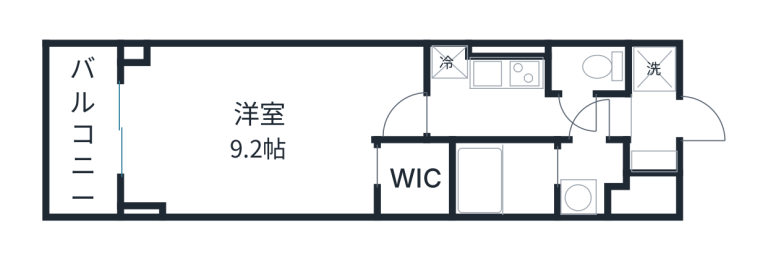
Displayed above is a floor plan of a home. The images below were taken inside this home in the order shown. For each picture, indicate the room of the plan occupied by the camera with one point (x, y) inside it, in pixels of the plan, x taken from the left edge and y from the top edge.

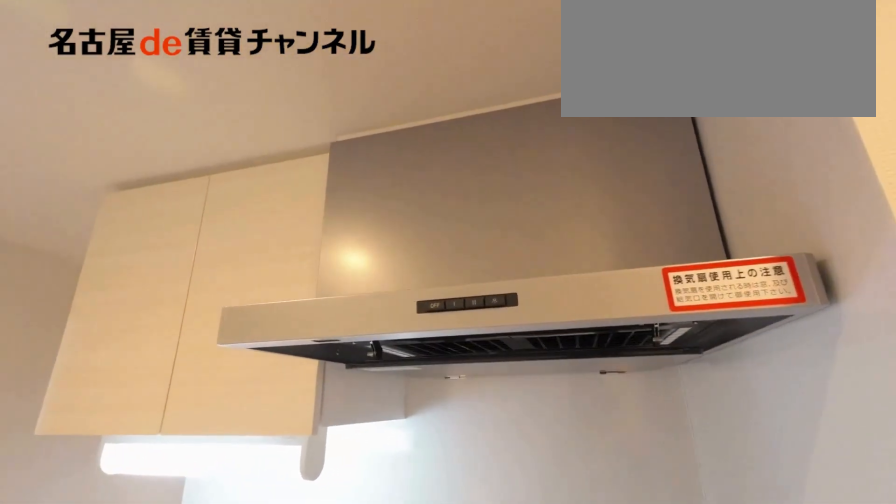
(505, 74)
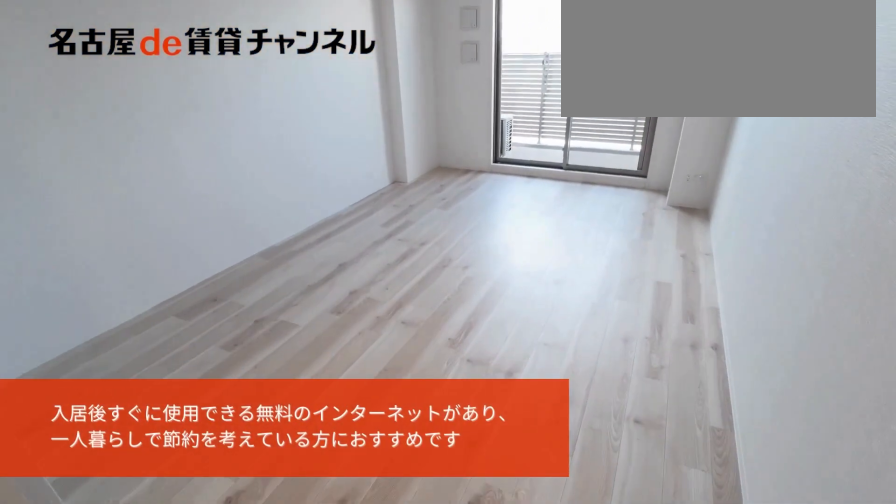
(265, 126)
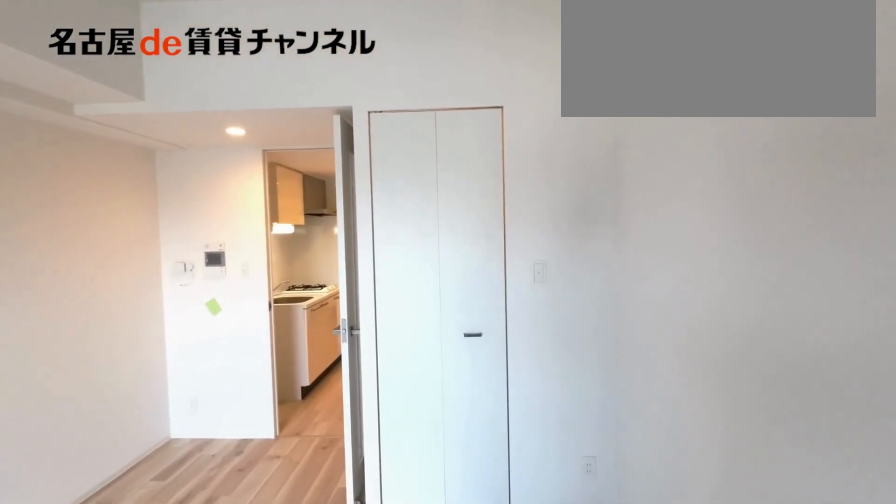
(265, 126)
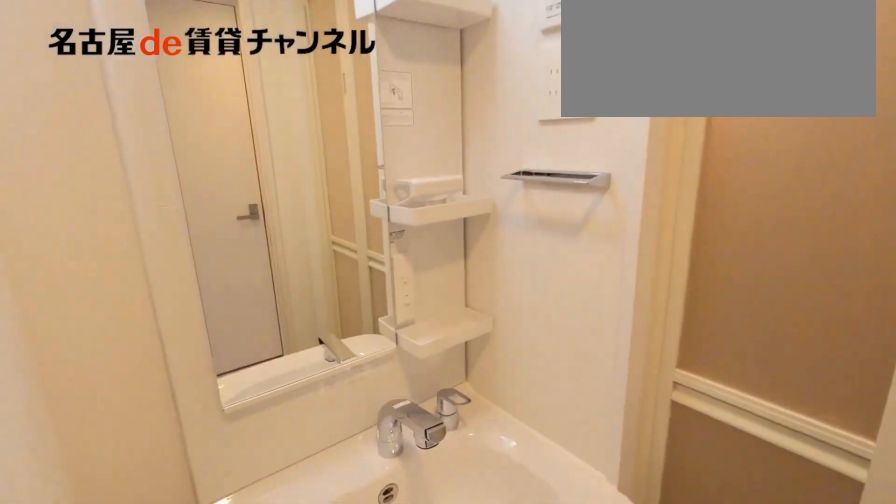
(590, 177)
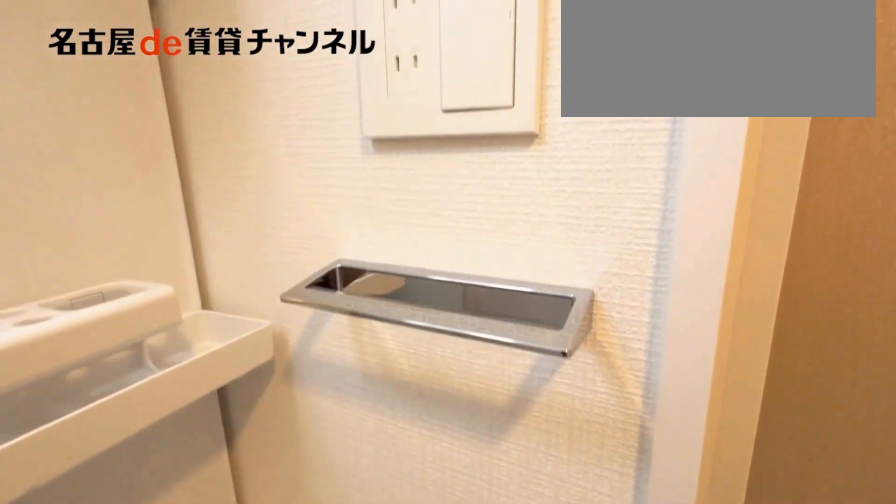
(590, 177)
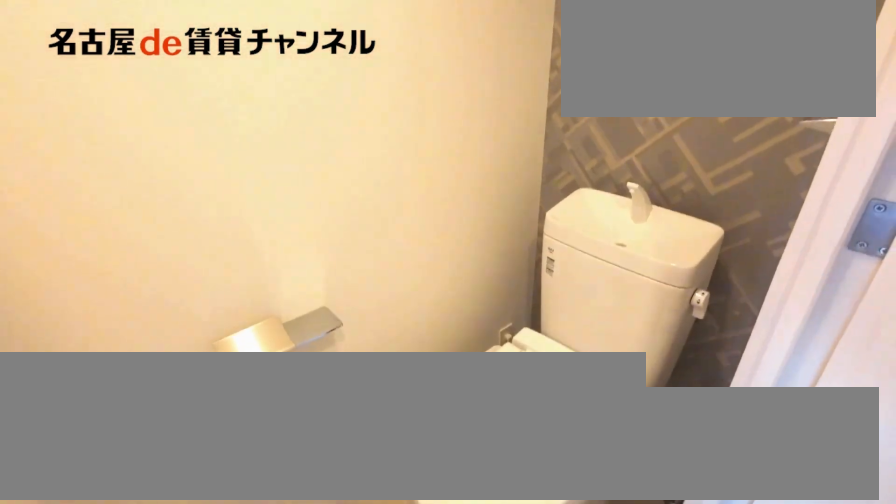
(587, 68)
